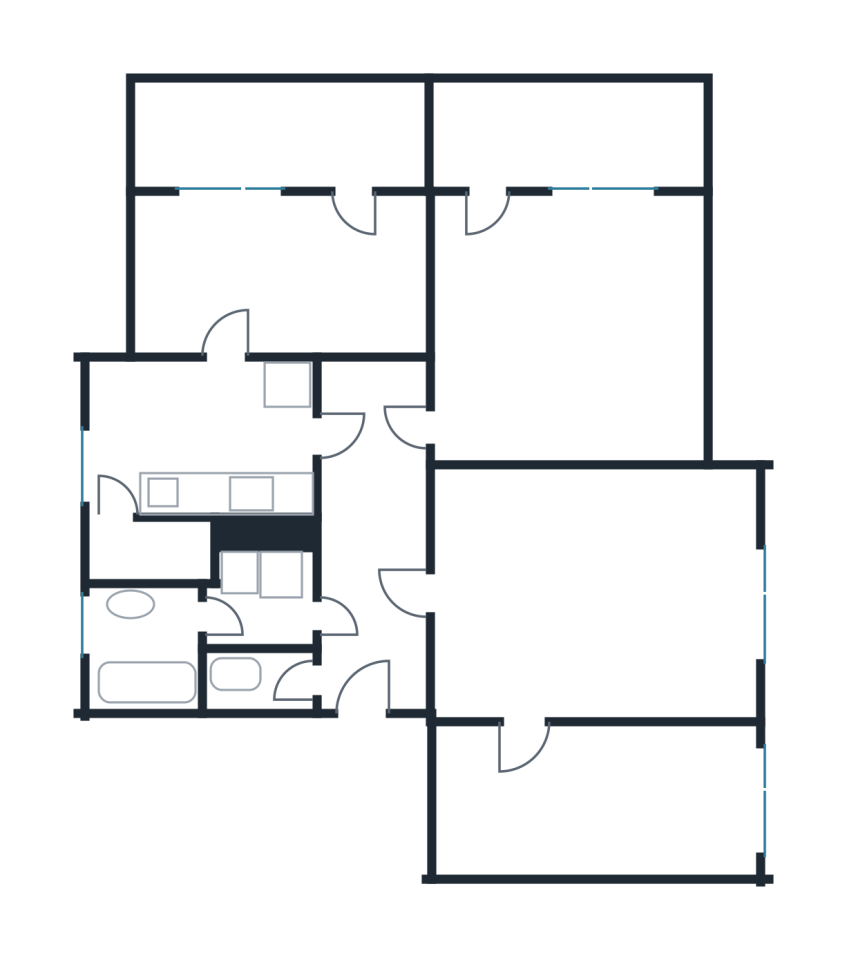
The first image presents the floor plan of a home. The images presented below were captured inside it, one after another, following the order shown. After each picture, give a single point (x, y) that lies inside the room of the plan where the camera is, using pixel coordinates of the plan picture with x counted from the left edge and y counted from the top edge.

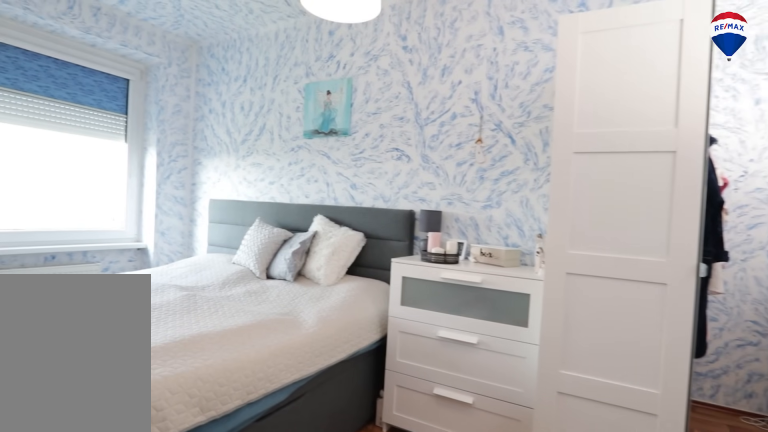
(602, 800)
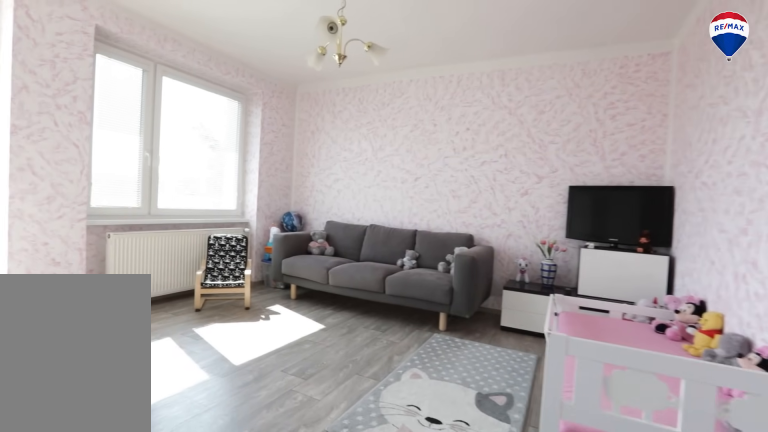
(577, 314)
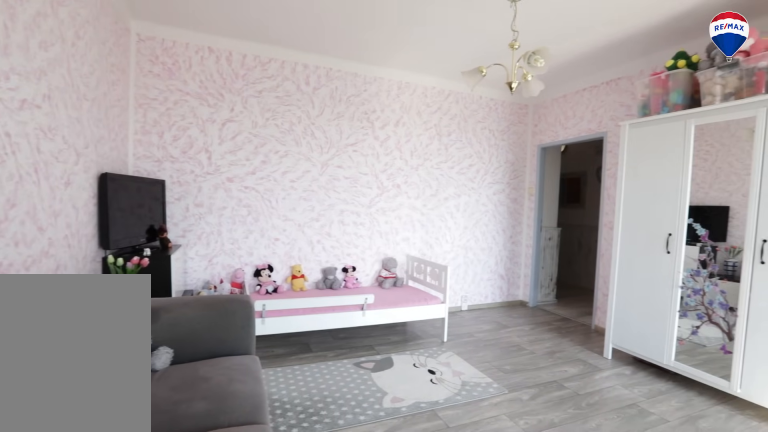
(577, 314)
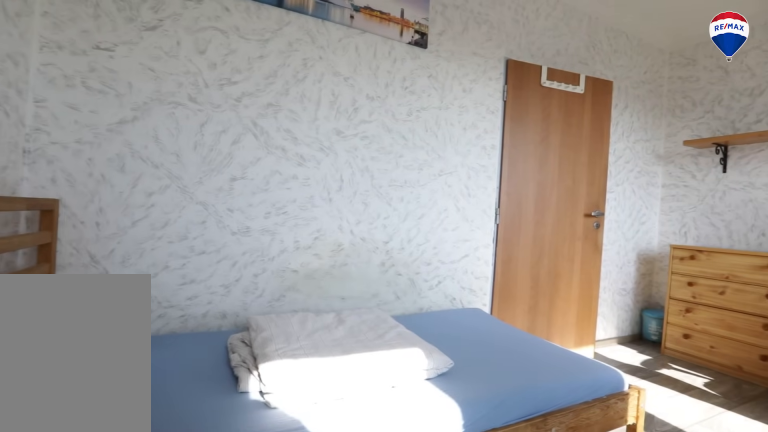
(292, 264)
